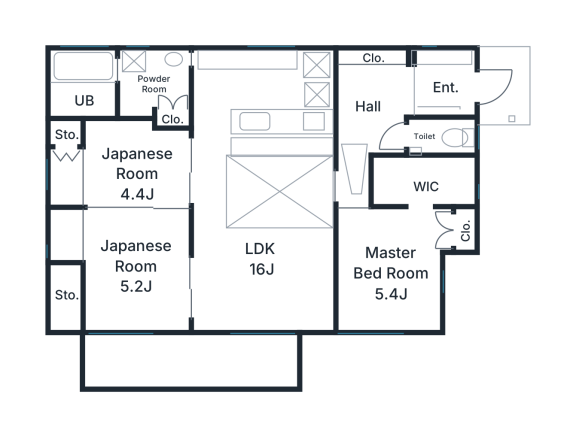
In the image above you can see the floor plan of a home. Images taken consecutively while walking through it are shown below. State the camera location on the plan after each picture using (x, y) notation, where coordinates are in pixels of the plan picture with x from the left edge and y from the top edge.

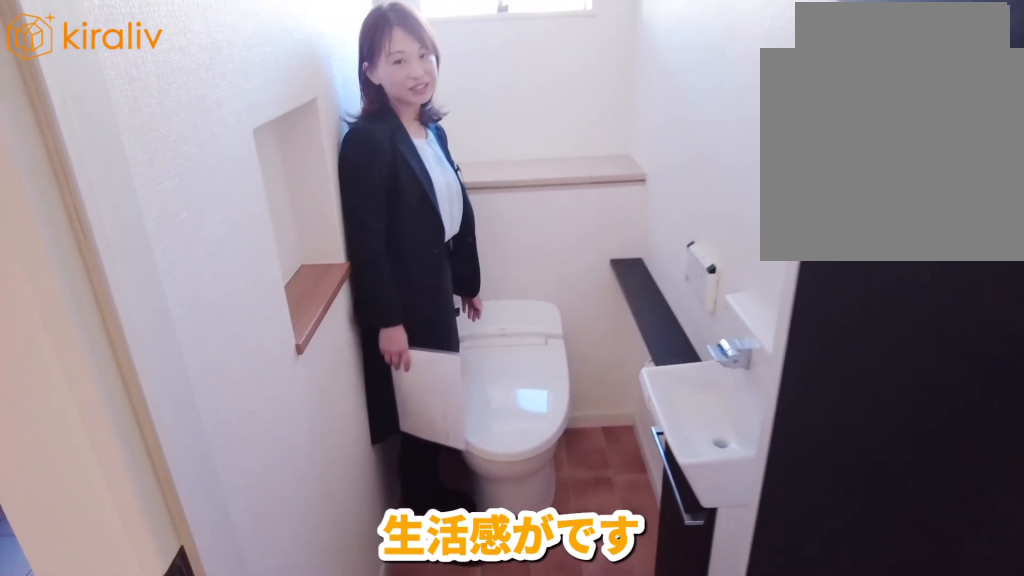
(401, 144)
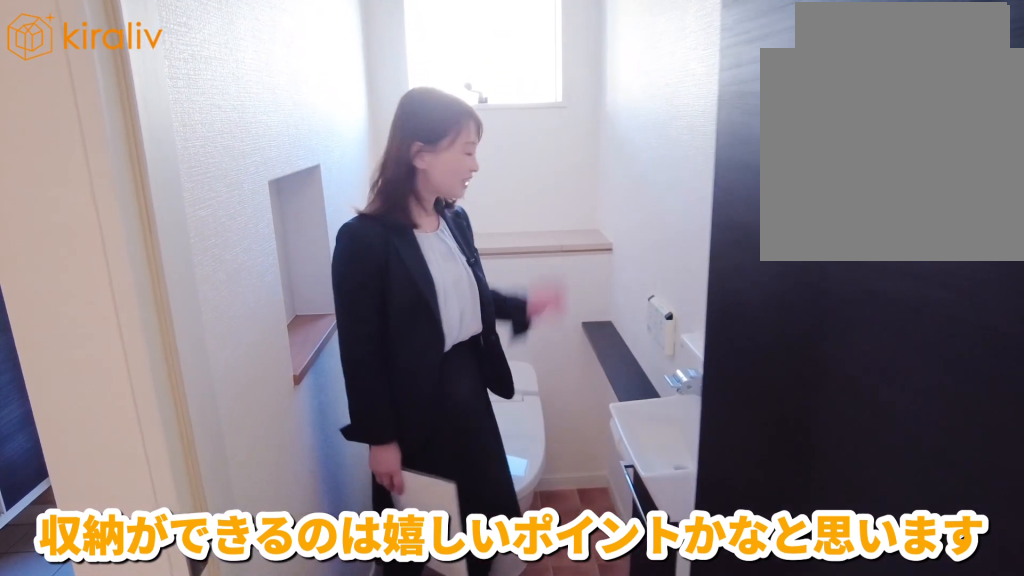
(399, 143)
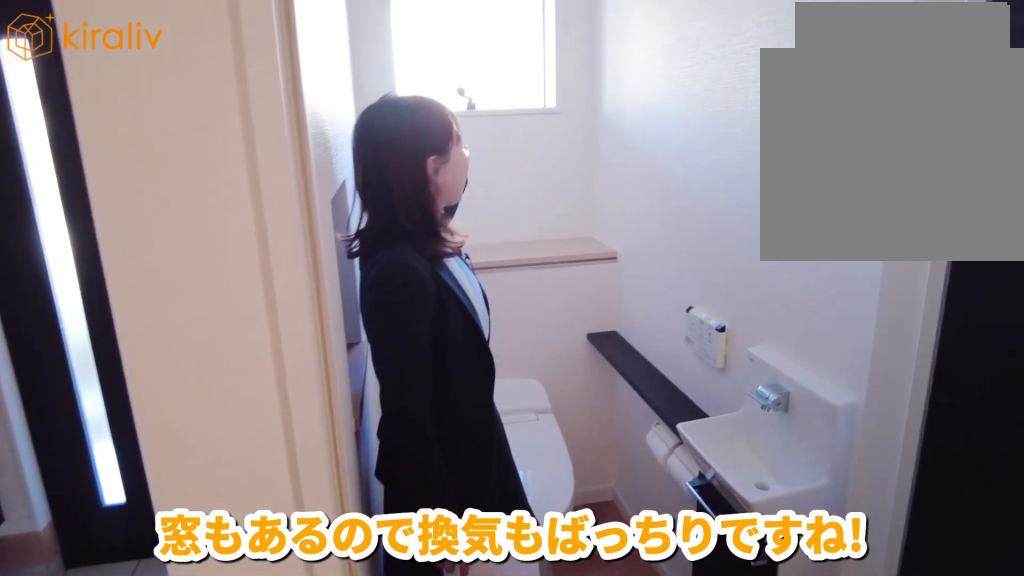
(397, 144)
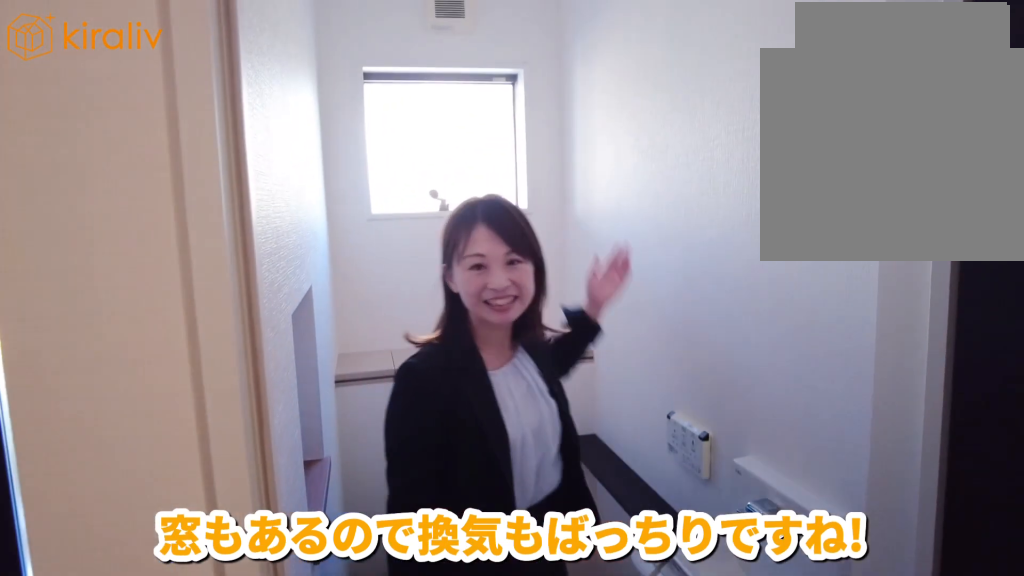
(396, 146)
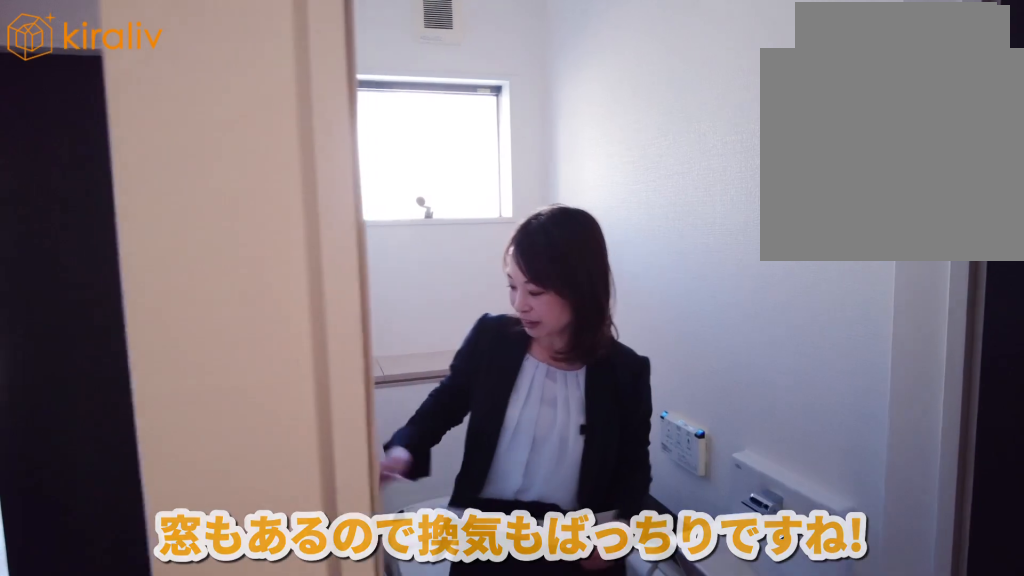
(396, 146)
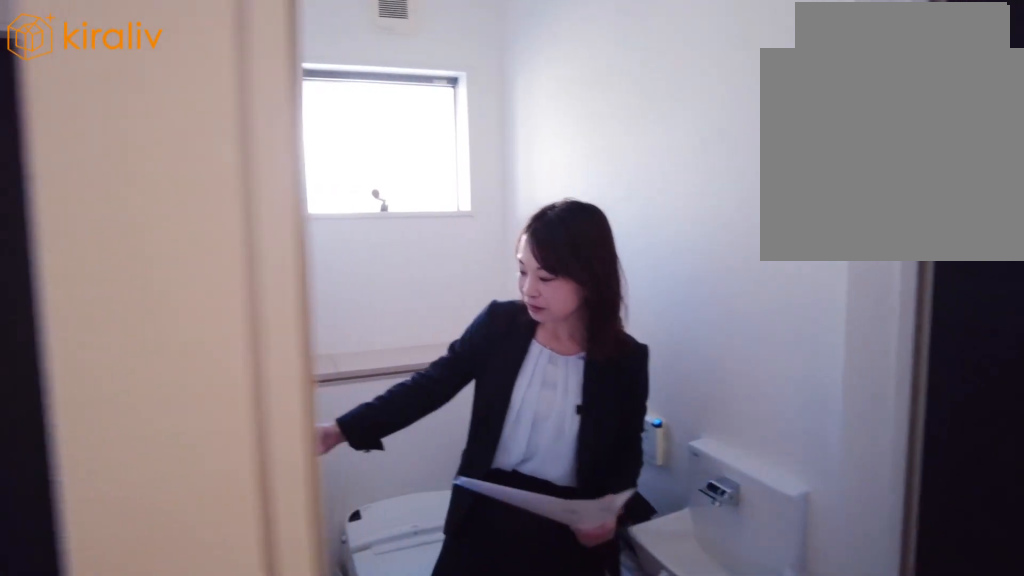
(395, 143)
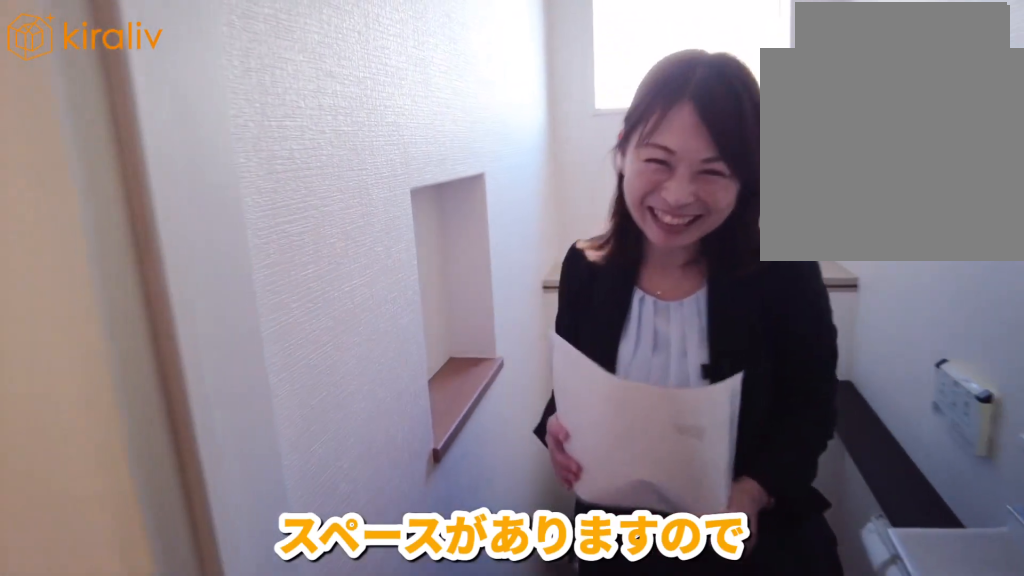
(388, 146)
